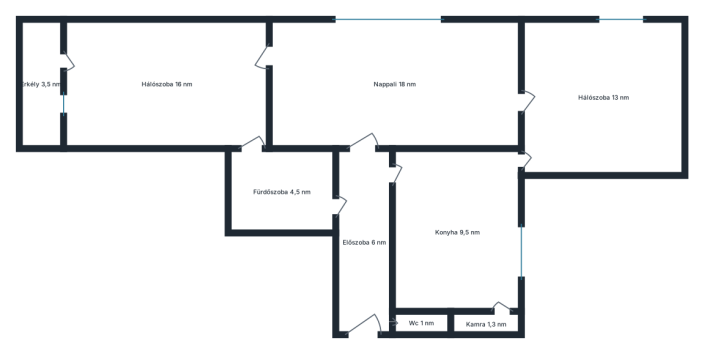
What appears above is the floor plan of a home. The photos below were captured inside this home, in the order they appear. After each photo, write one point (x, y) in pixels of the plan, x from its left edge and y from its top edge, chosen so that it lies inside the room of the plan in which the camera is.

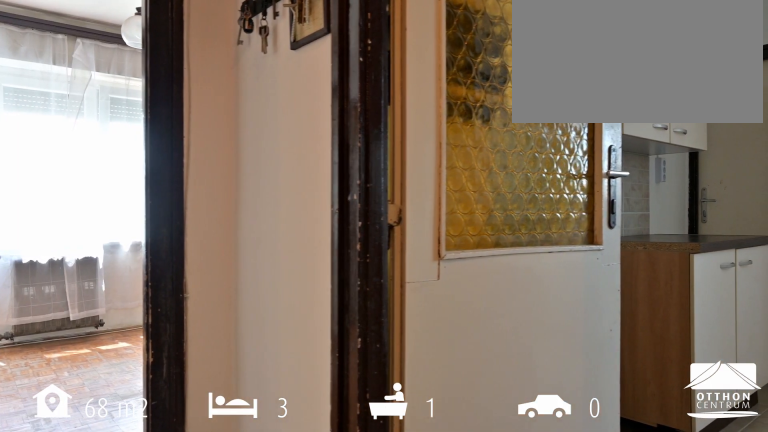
(368, 245)
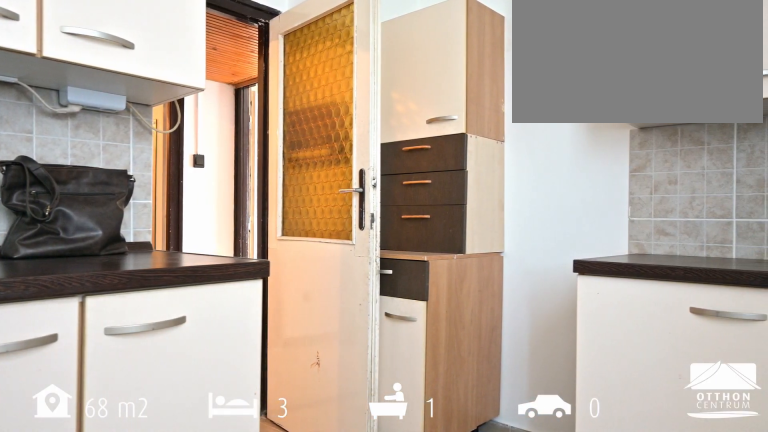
(451, 242)
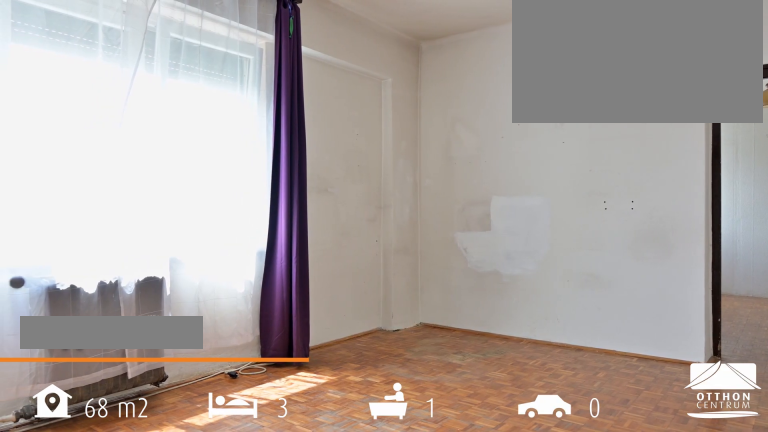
(397, 93)
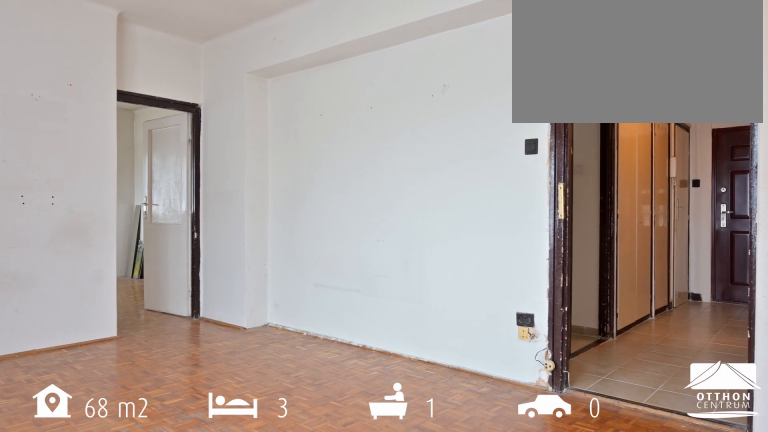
(397, 92)
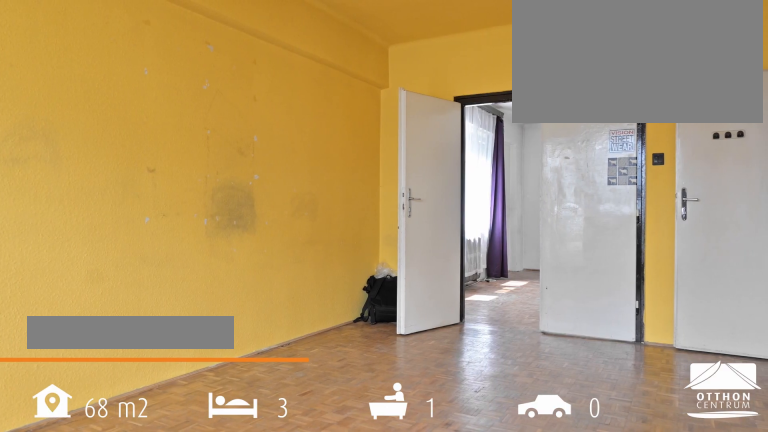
(172, 89)
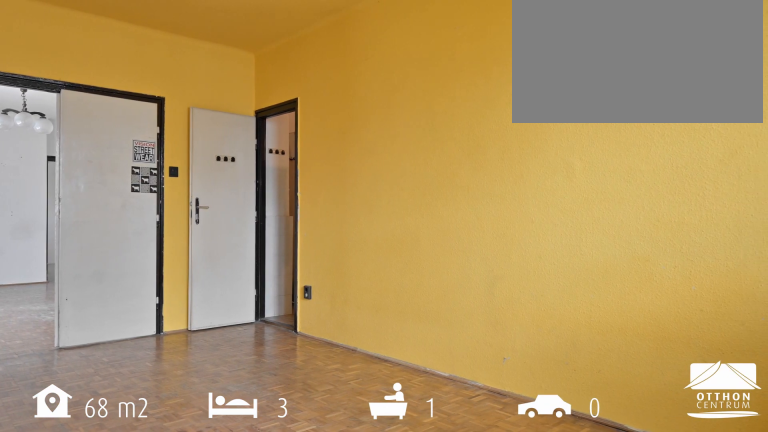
(172, 89)
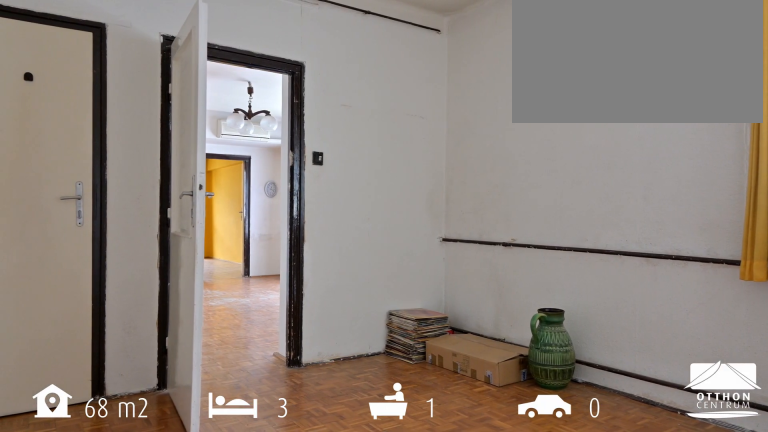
(607, 99)
